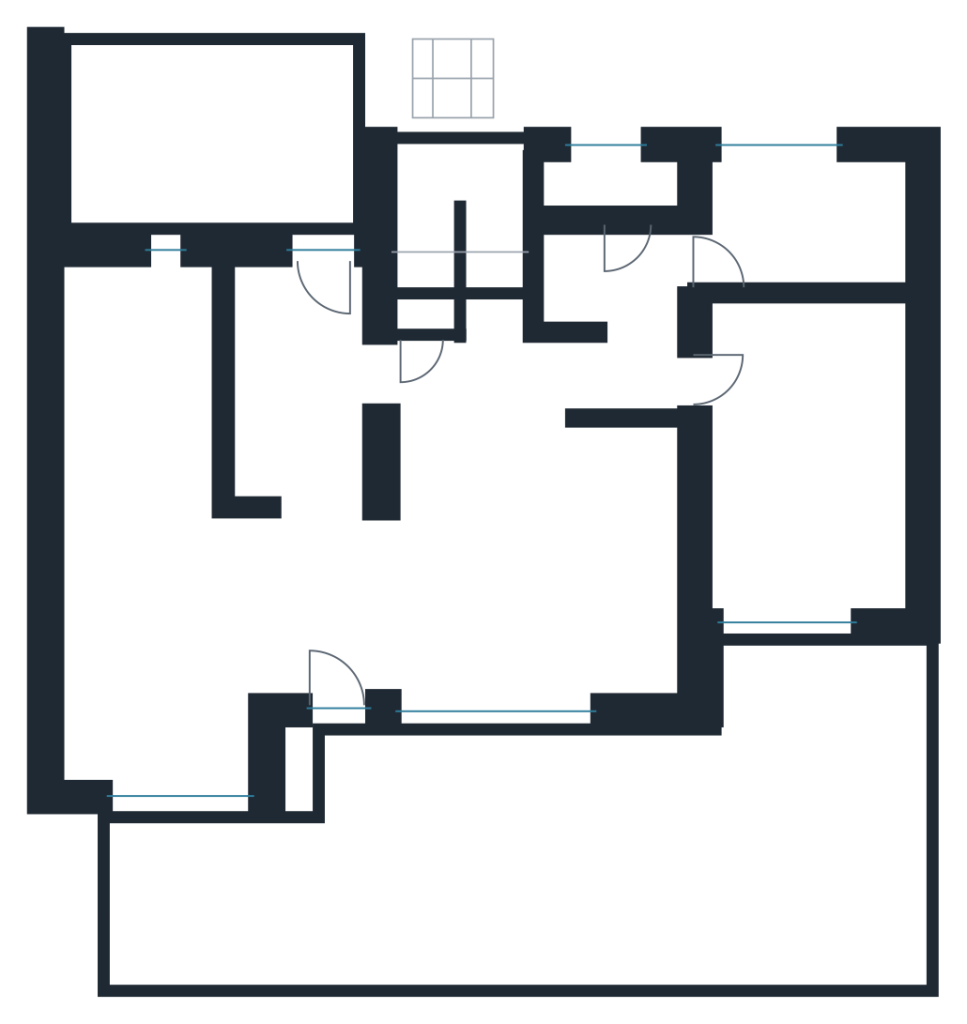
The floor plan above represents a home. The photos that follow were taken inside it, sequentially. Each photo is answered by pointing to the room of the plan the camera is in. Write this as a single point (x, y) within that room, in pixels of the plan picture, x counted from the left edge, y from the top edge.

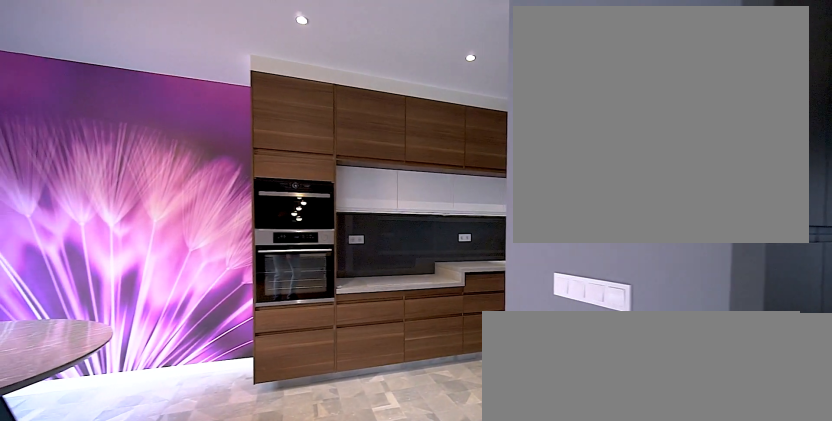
(159, 658)
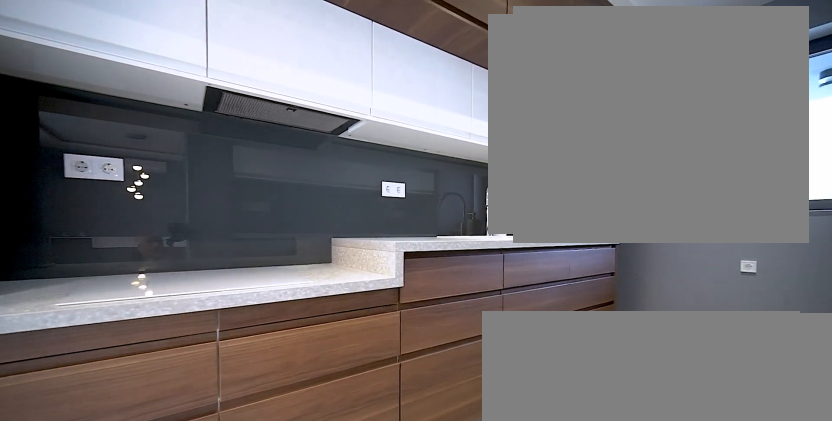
(143, 446)
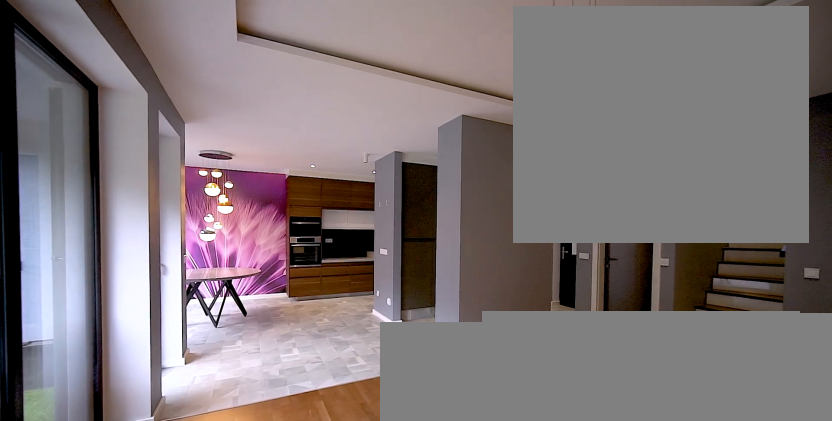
(529, 569)
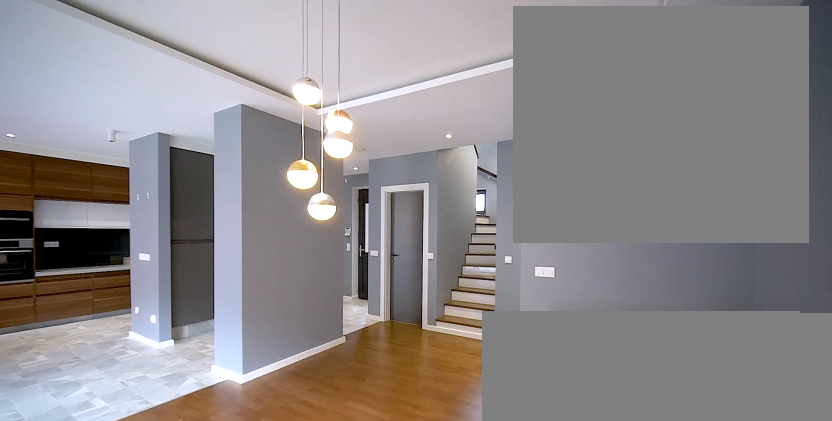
(529, 569)
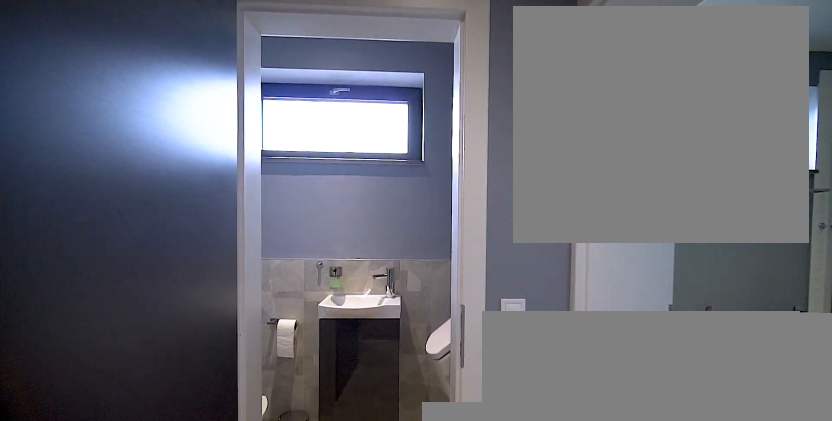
(612, 330)
